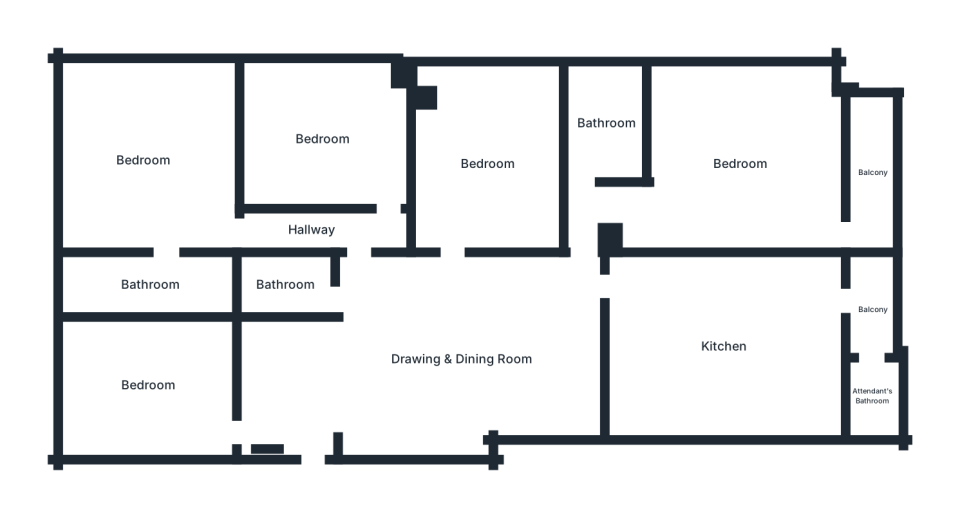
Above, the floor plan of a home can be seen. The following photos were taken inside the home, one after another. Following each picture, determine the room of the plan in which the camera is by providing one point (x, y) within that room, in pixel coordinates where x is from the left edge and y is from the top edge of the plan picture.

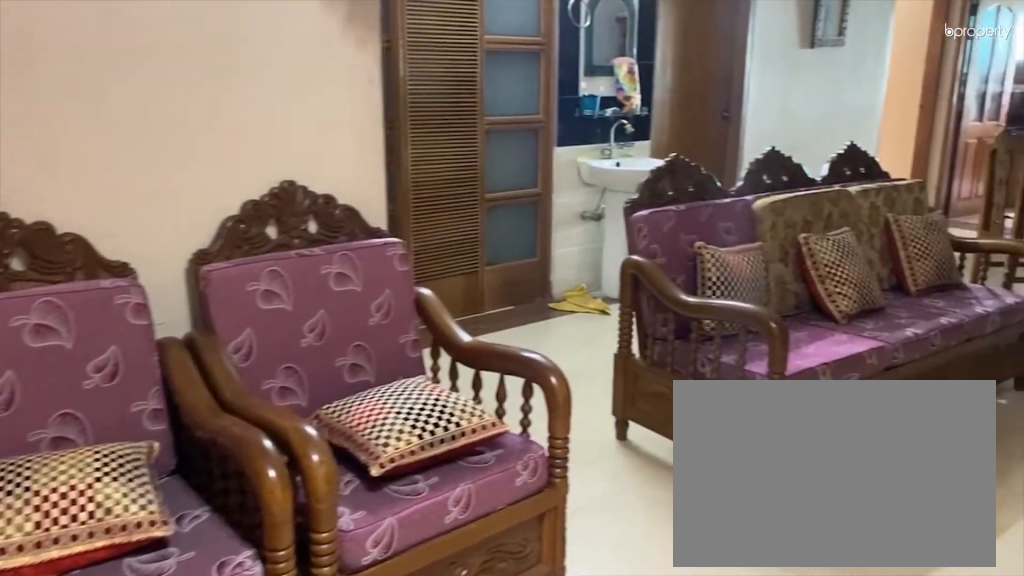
(456, 374)
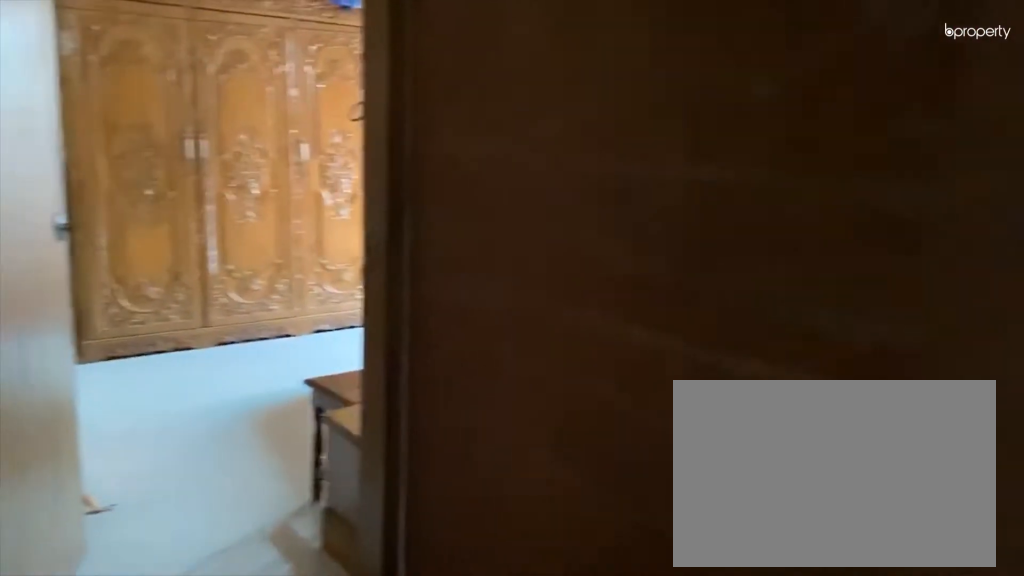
(281, 230)
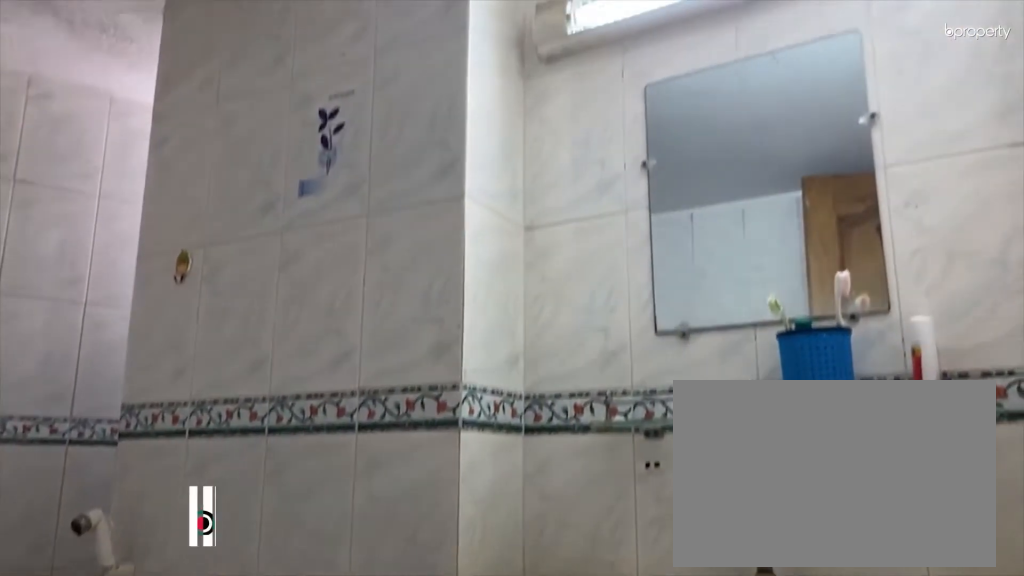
(612, 125)
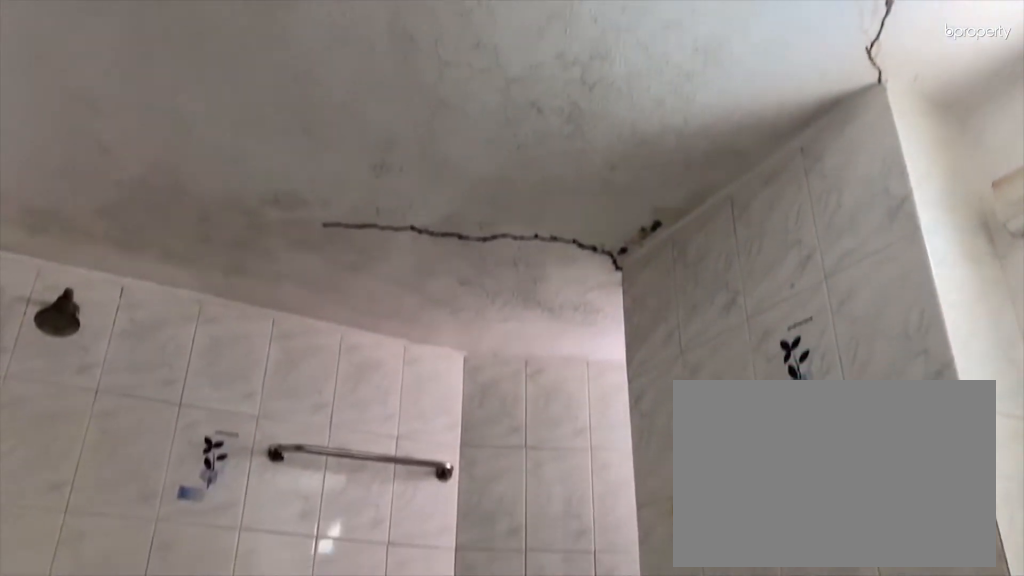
(612, 125)
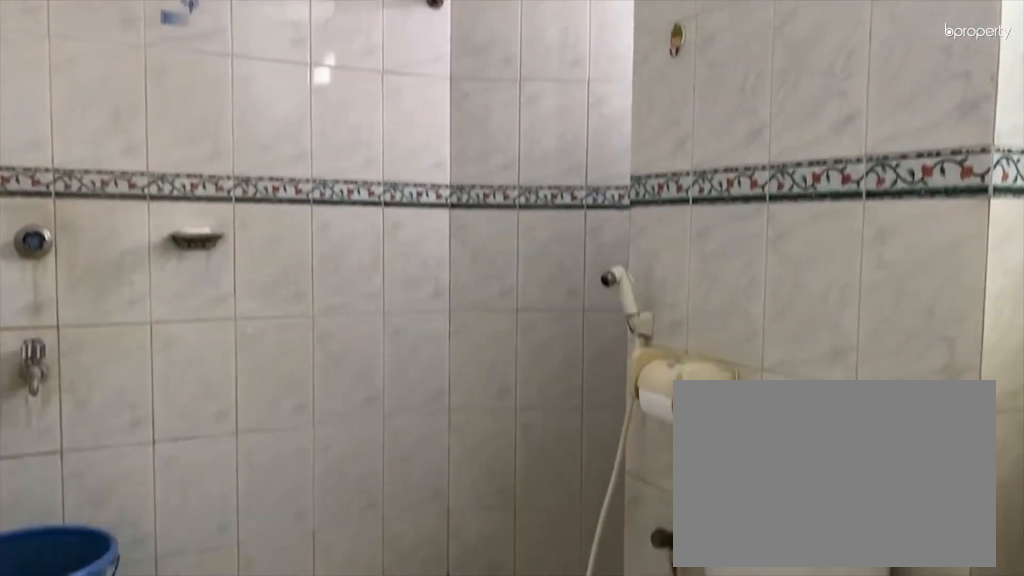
(612, 125)
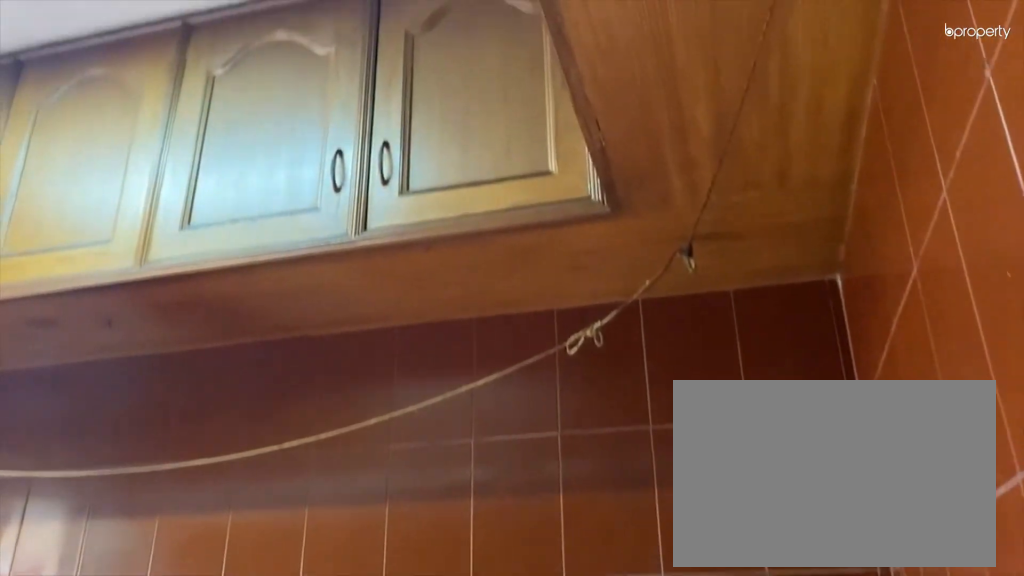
(726, 336)
